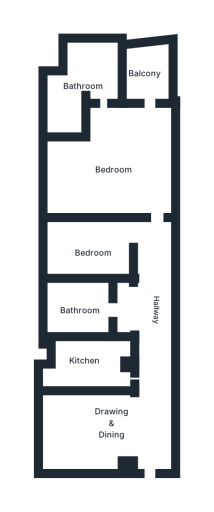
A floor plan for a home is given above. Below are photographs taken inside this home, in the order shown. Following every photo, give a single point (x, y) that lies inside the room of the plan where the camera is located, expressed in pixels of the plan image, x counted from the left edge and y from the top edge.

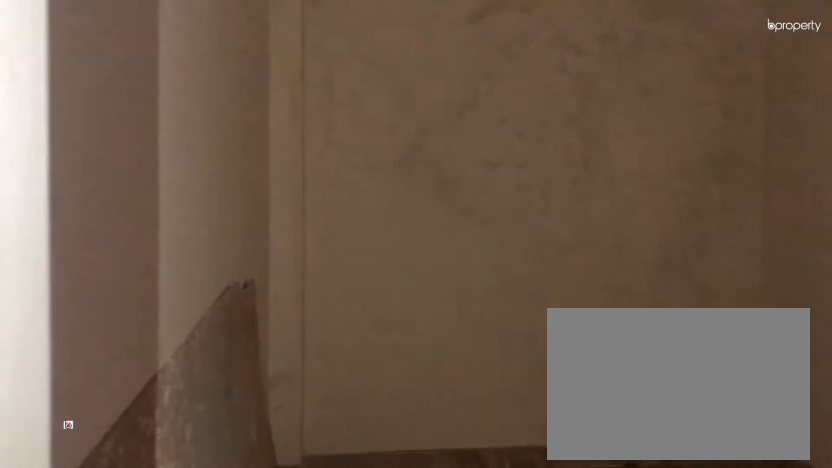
(111, 418)
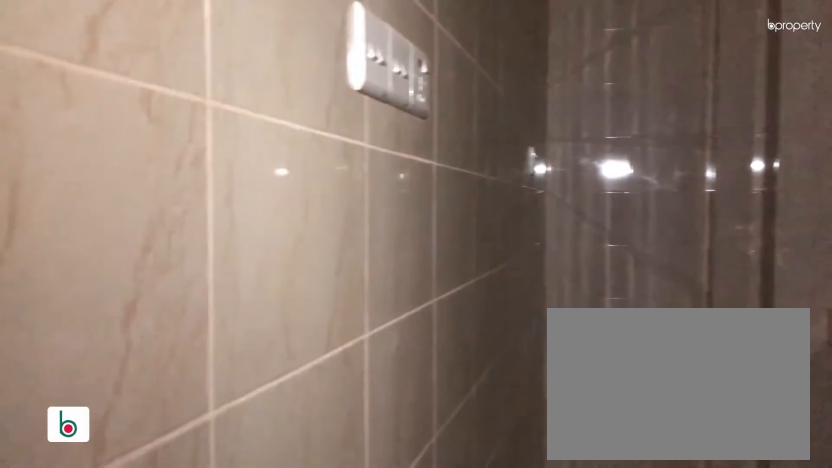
(87, 362)
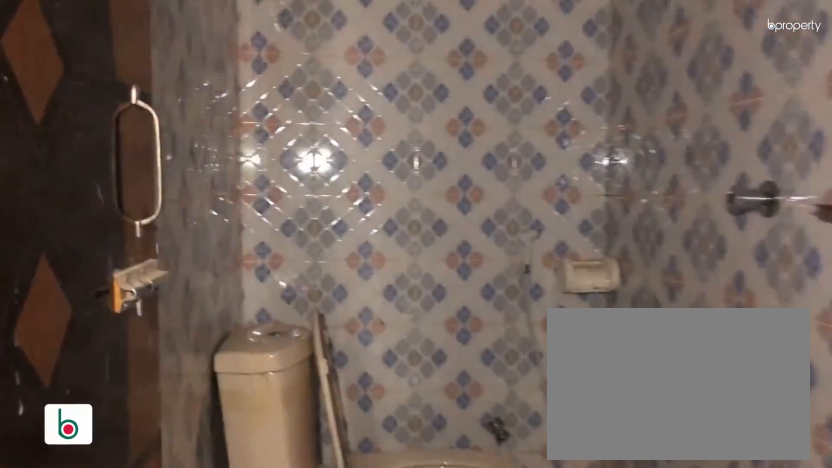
(80, 310)
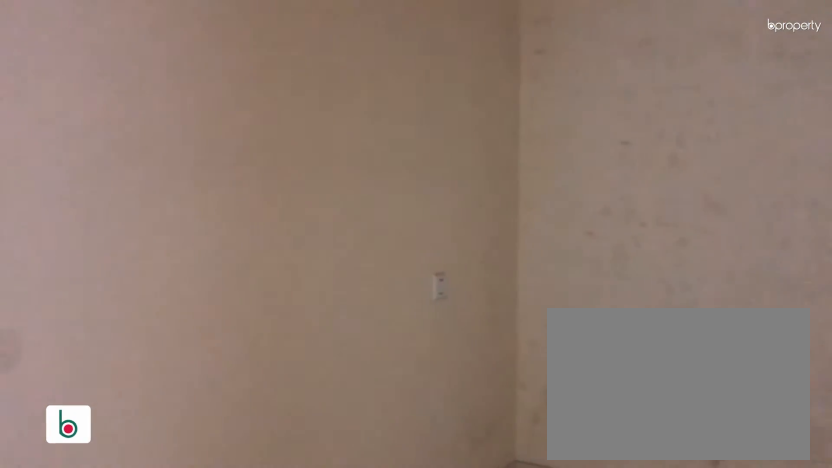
(94, 251)
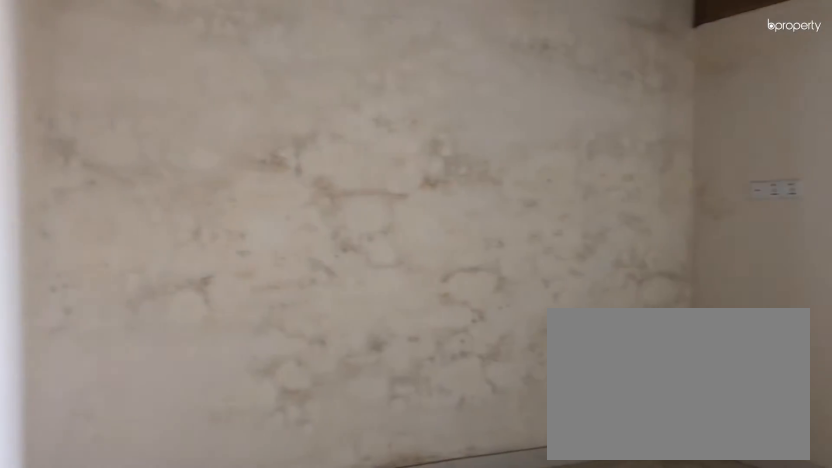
(113, 168)
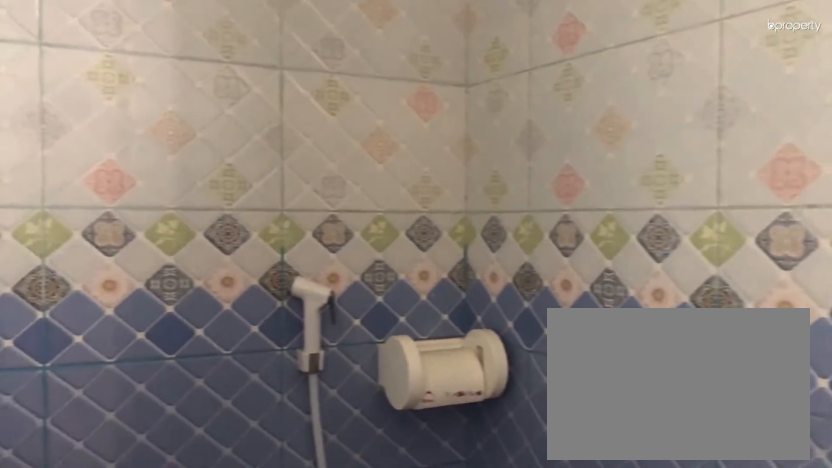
(94, 77)
